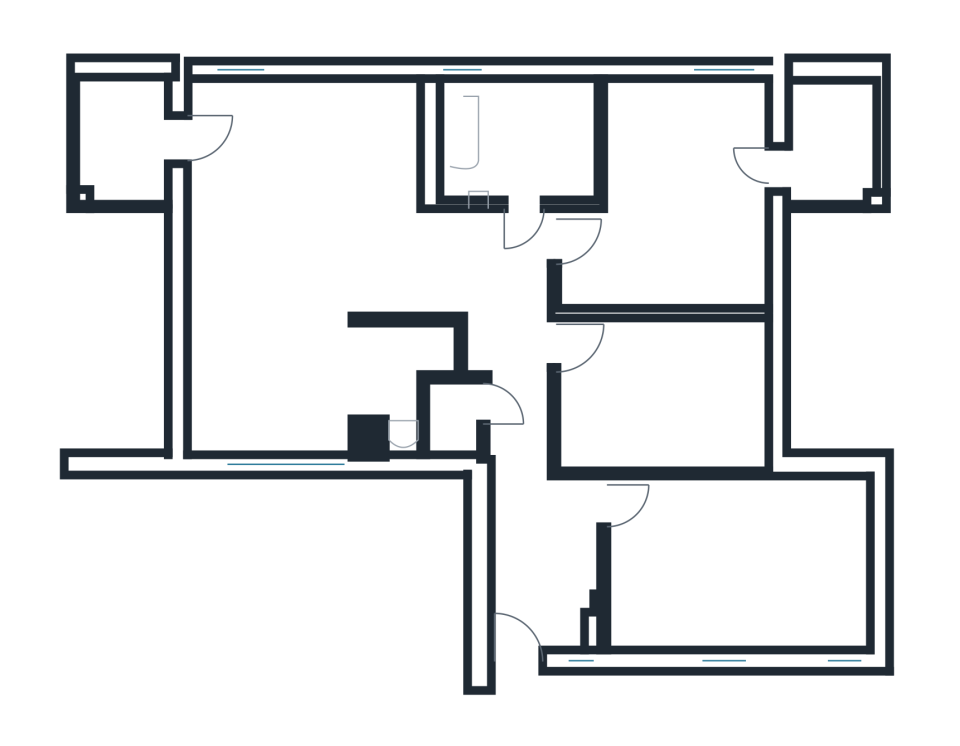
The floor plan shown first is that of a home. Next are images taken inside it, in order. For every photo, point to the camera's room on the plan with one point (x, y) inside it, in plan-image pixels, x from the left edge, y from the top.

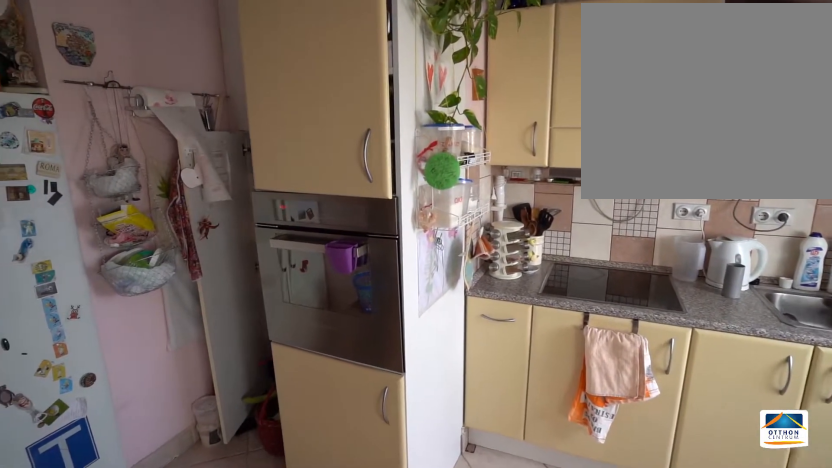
(284, 381)
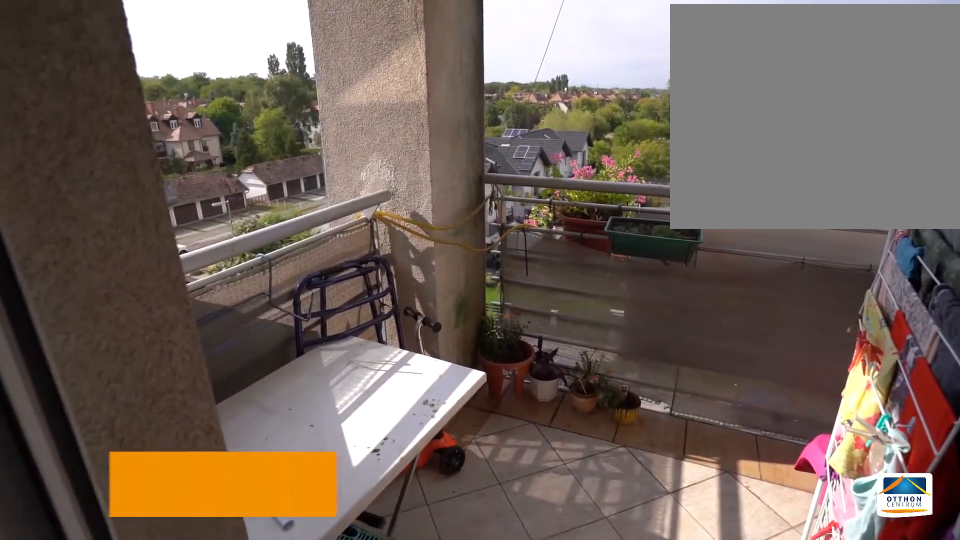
(119, 139)
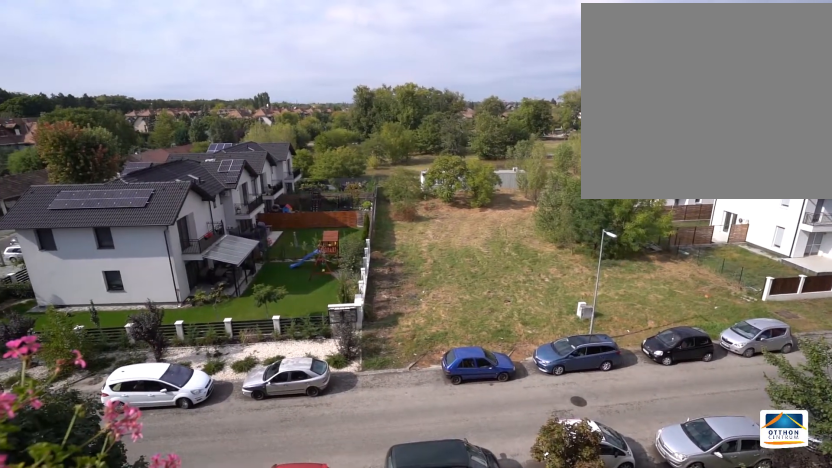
(119, 139)
